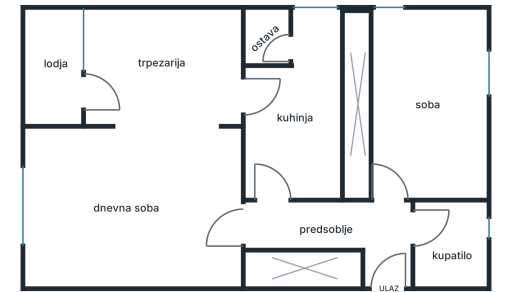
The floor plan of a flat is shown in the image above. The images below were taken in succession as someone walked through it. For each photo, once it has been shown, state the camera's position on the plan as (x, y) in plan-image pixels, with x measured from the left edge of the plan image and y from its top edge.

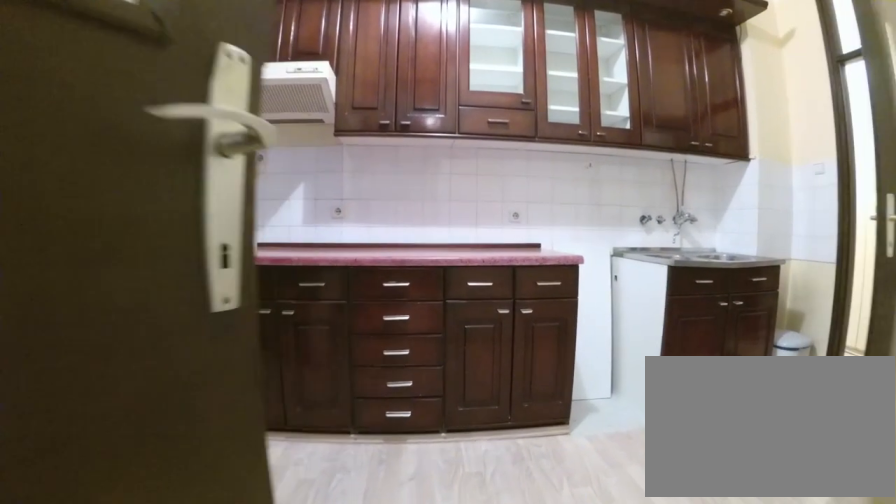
(233, 92)
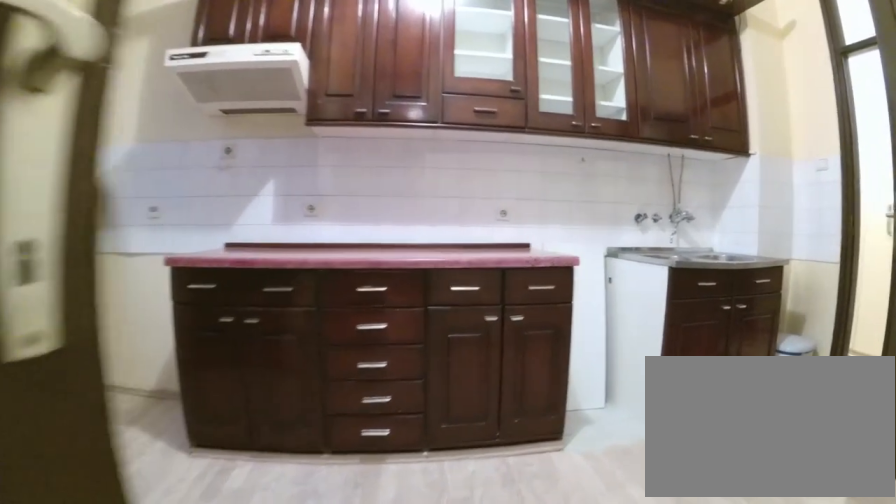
(238, 92)
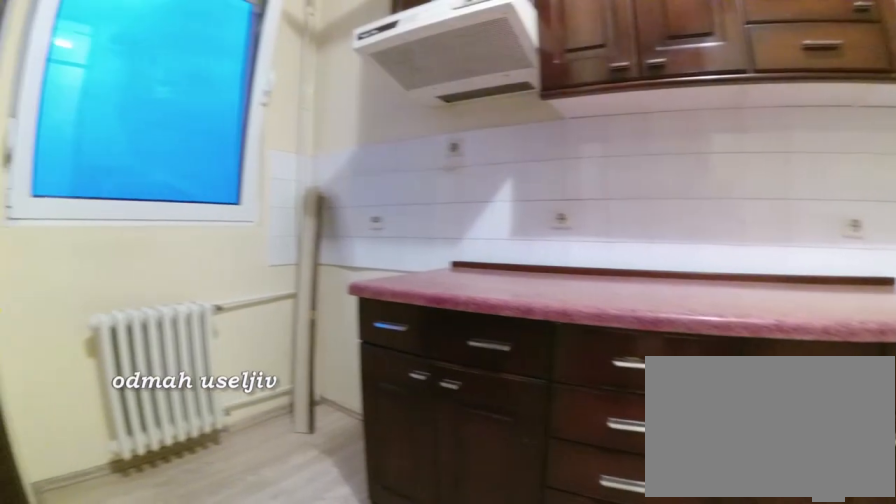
(280, 99)
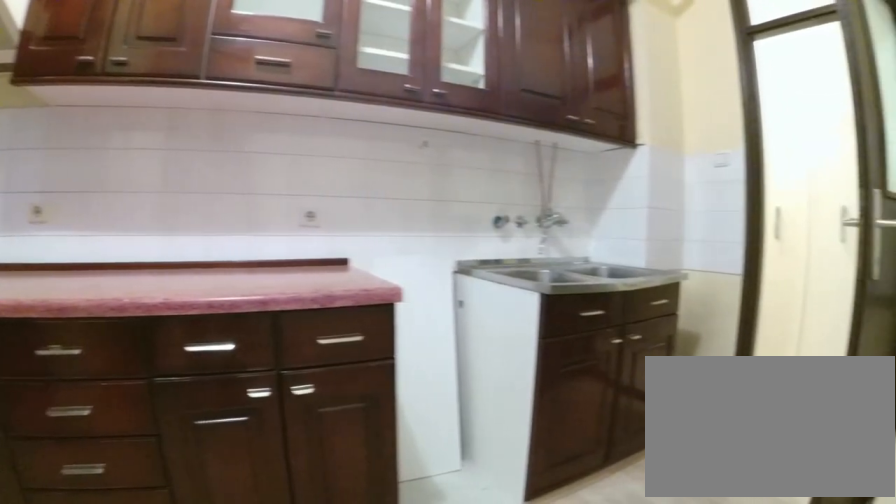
(302, 87)
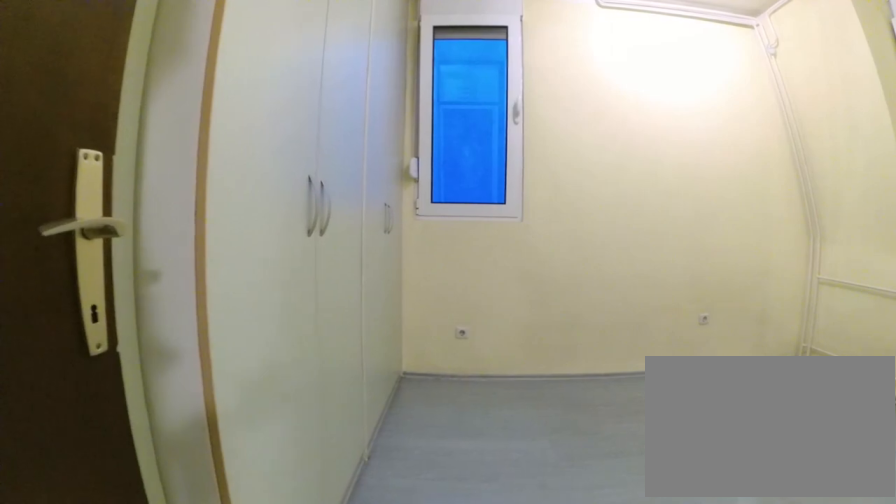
(386, 204)
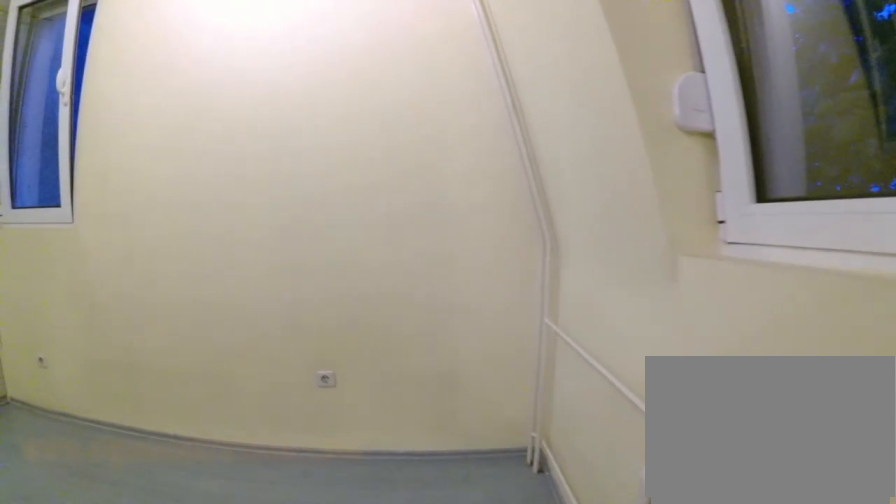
(460, 162)
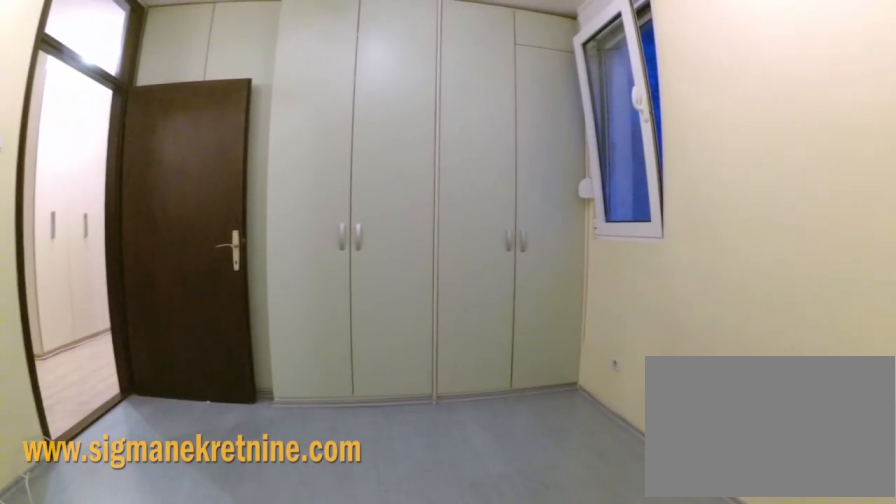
(472, 152)
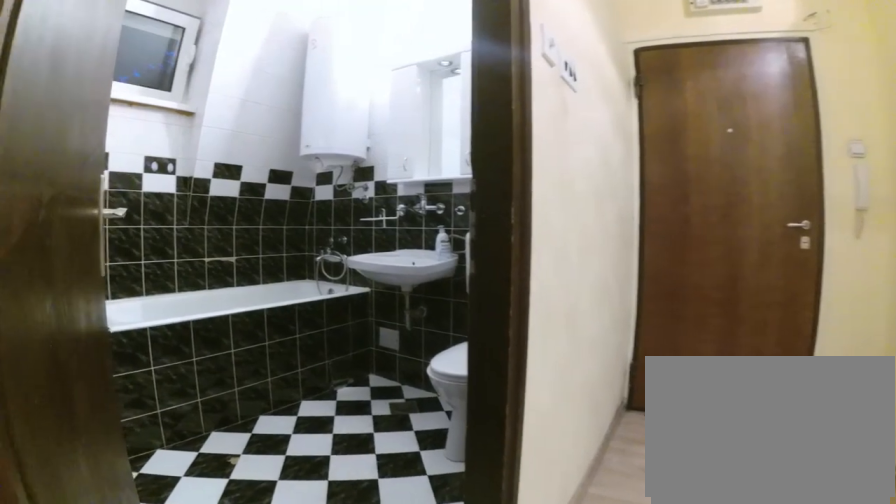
(398, 200)
